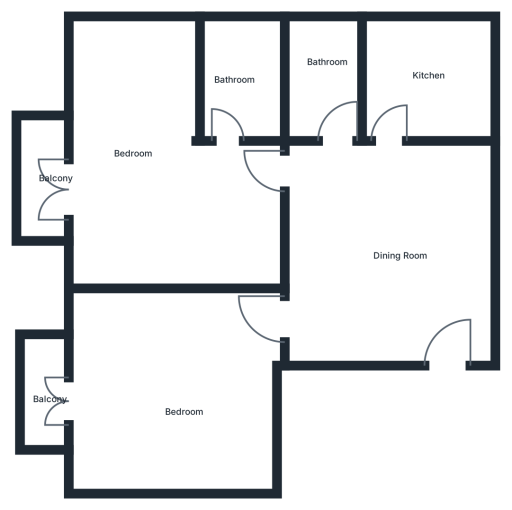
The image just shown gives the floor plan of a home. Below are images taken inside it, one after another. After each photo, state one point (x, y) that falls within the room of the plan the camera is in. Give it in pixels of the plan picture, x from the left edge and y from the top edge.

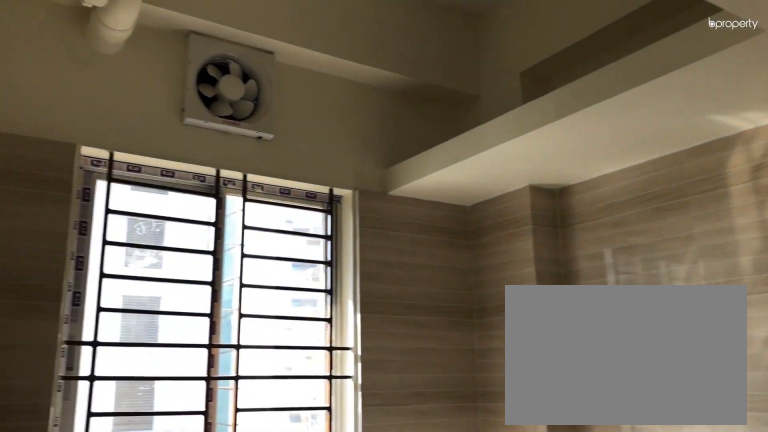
(423, 80)
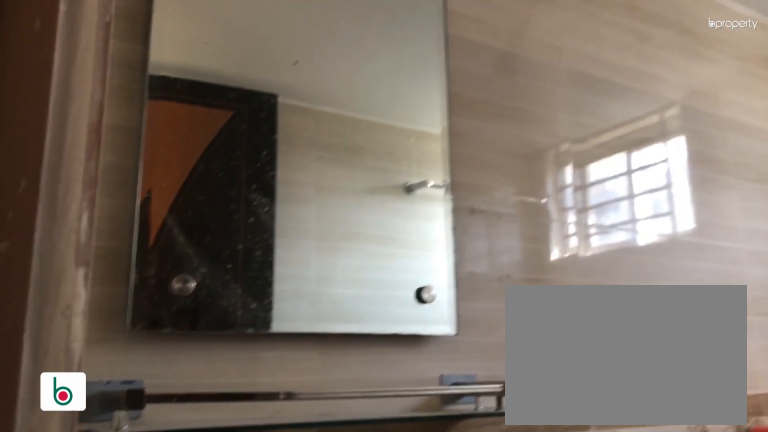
(331, 90)
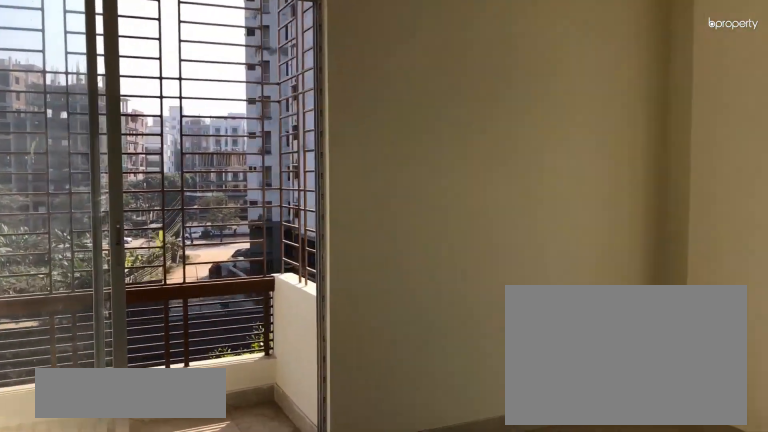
(147, 177)
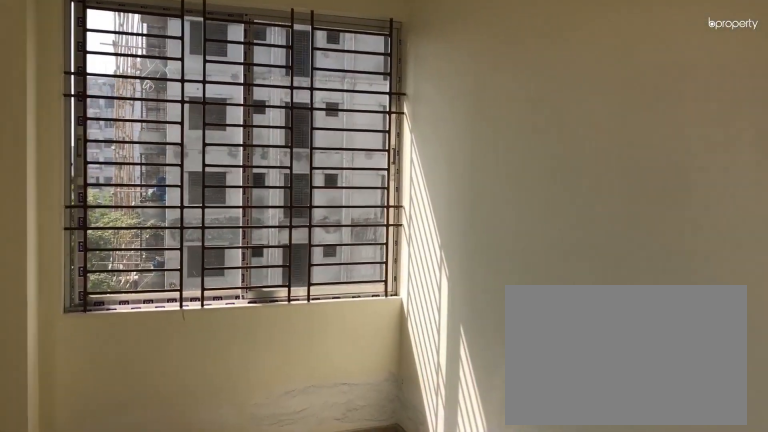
(147, 177)
